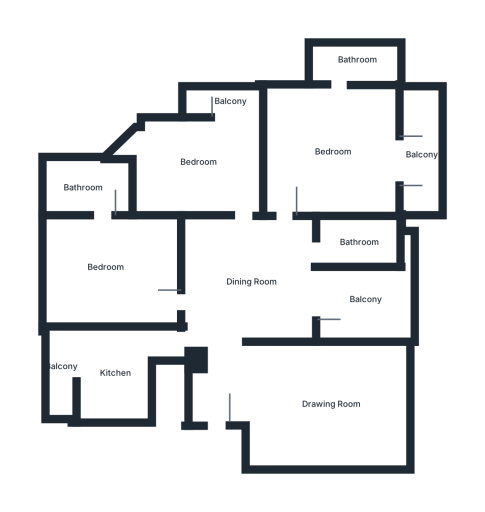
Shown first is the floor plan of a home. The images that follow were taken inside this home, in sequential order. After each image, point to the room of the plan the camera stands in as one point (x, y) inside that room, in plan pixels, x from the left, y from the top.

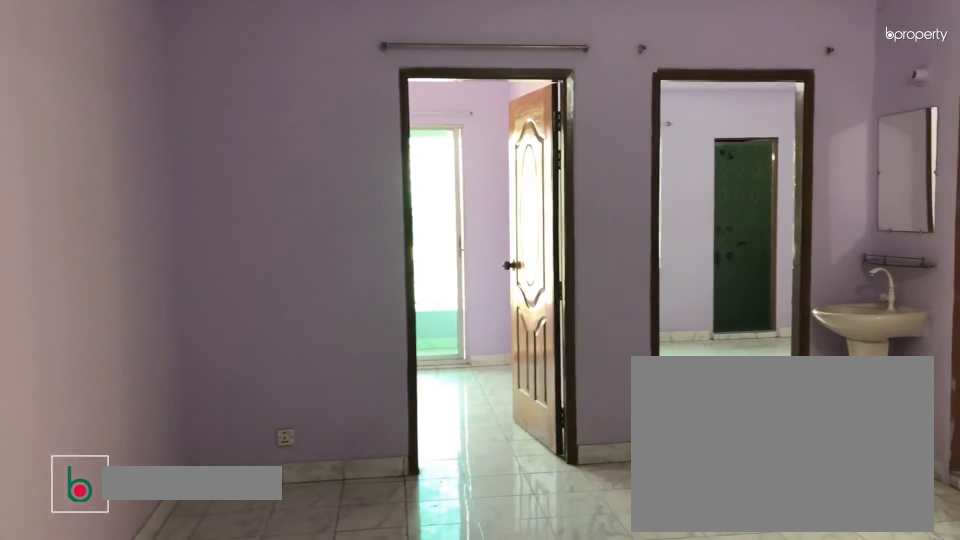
(253, 283)
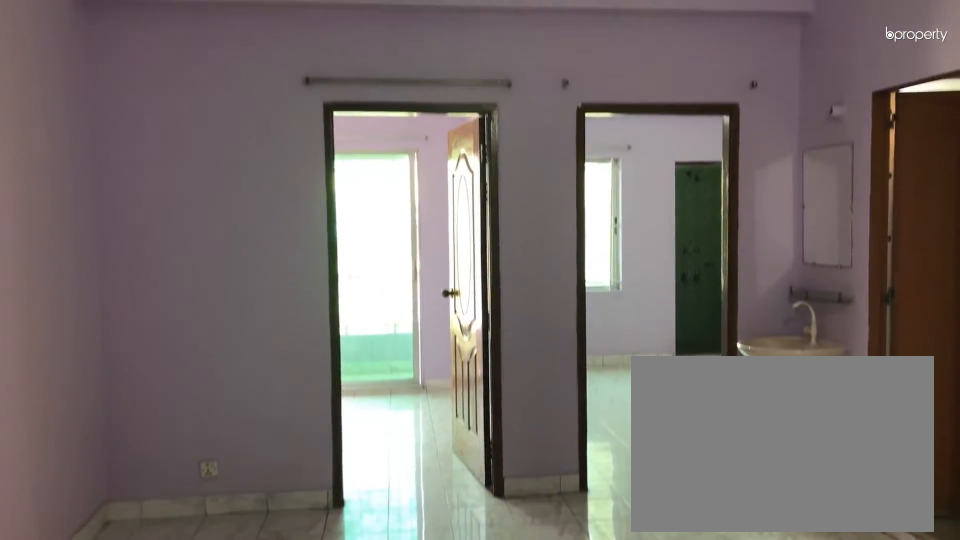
(252, 283)
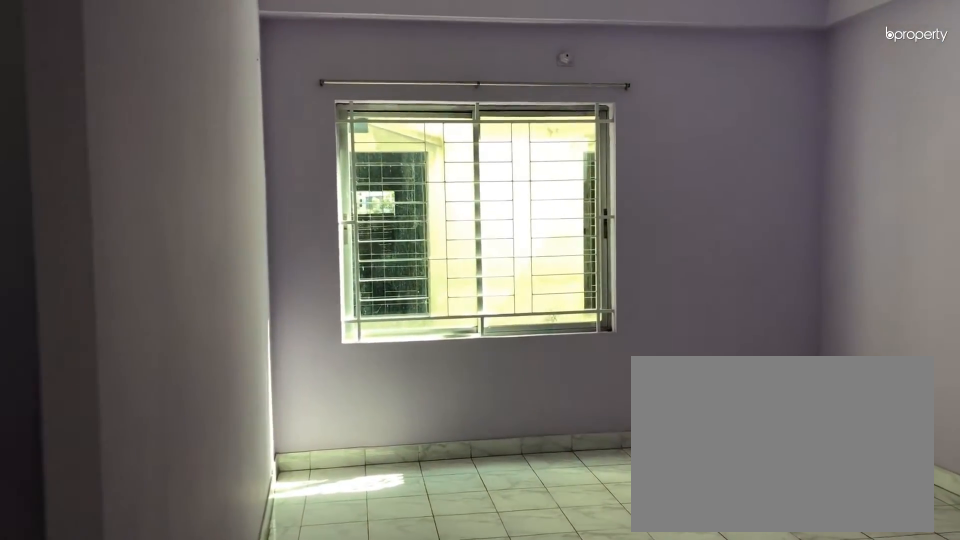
(330, 407)
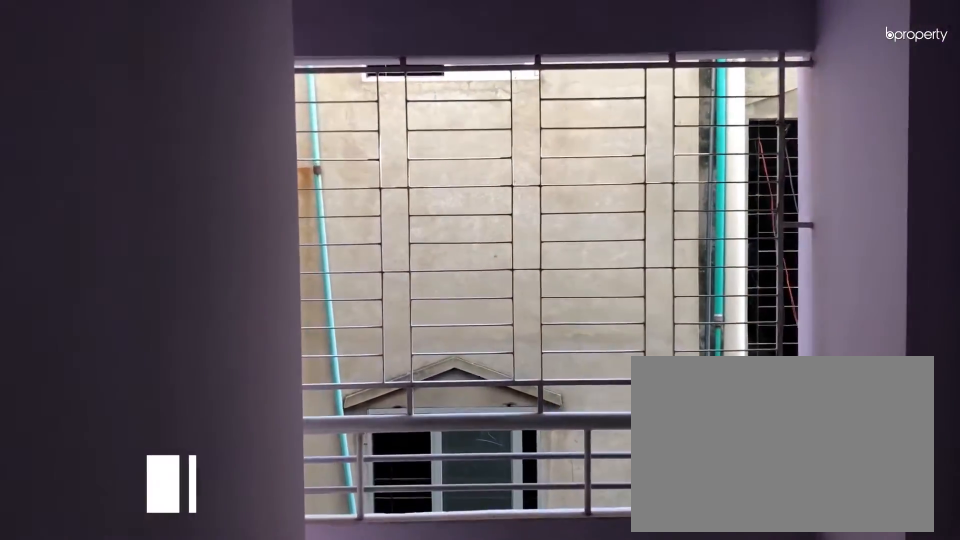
(369, 300)
